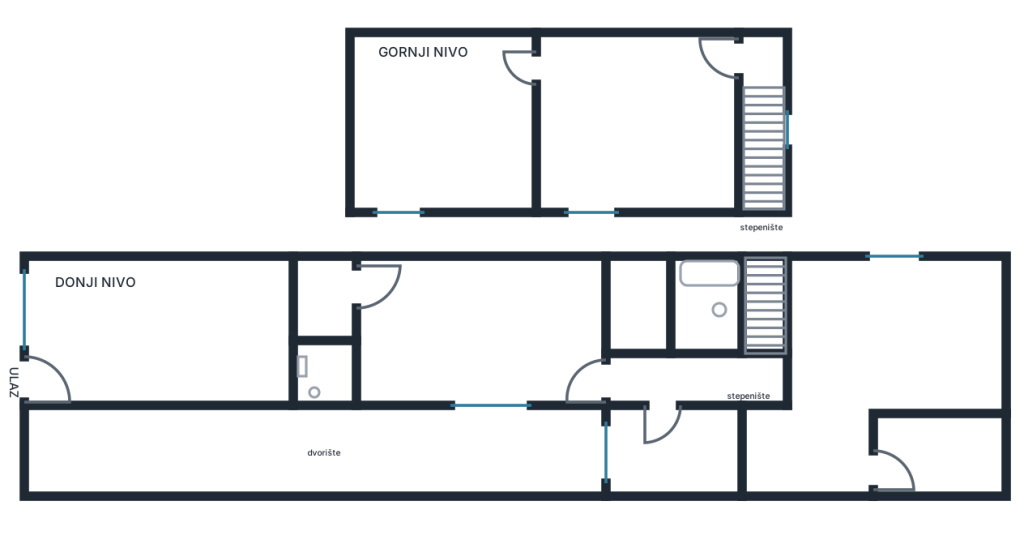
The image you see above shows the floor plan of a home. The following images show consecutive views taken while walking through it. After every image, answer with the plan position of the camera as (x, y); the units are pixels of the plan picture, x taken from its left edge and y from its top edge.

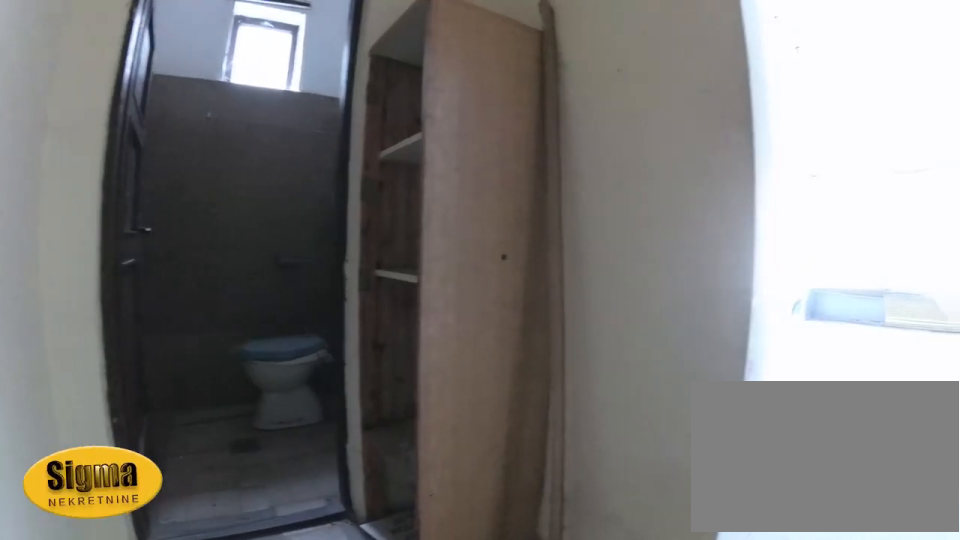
(331, 277)
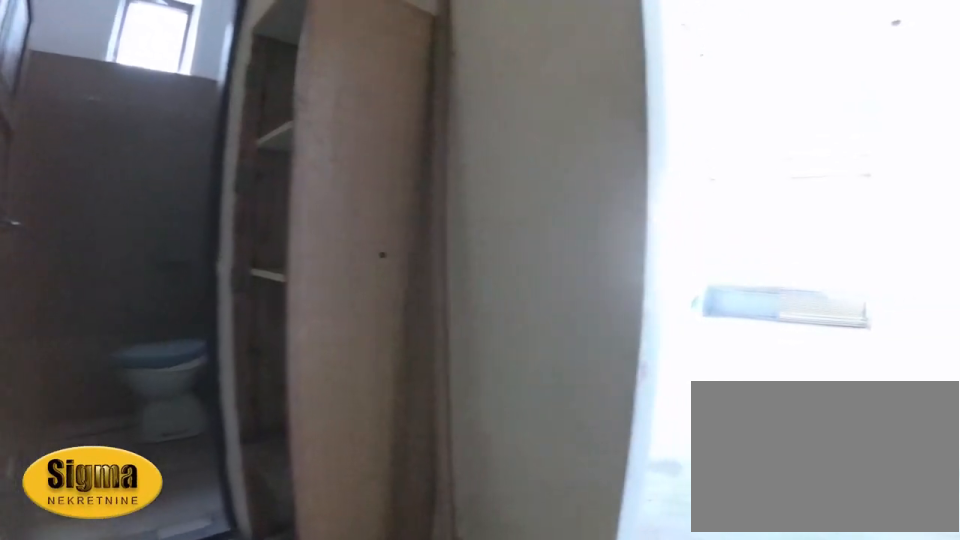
(343, 281)
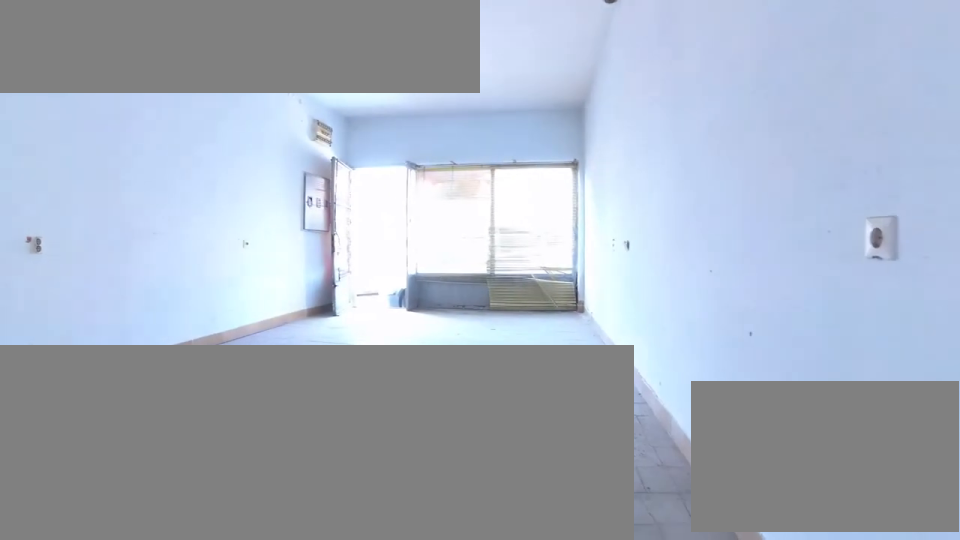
(329, 309)
